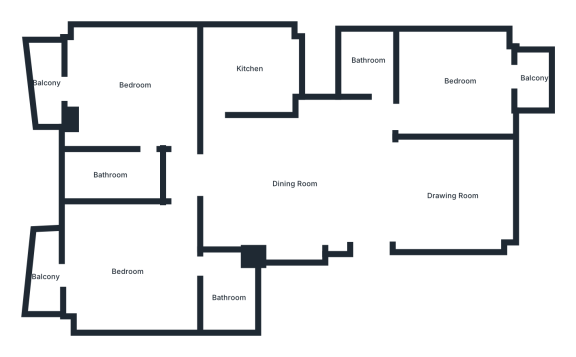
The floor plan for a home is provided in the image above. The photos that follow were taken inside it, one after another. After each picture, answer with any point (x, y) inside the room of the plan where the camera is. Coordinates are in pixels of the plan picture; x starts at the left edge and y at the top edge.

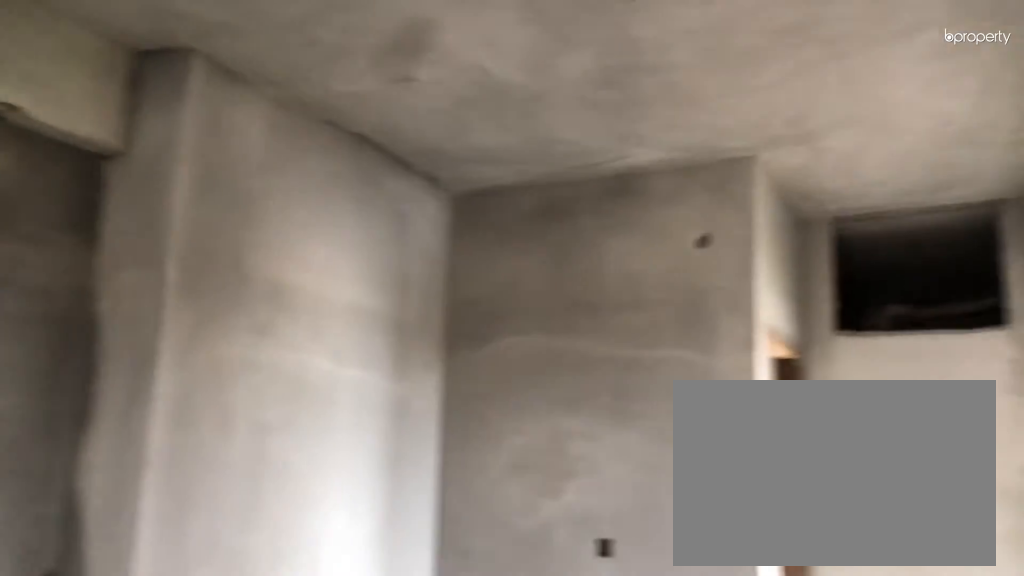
(288, 183)
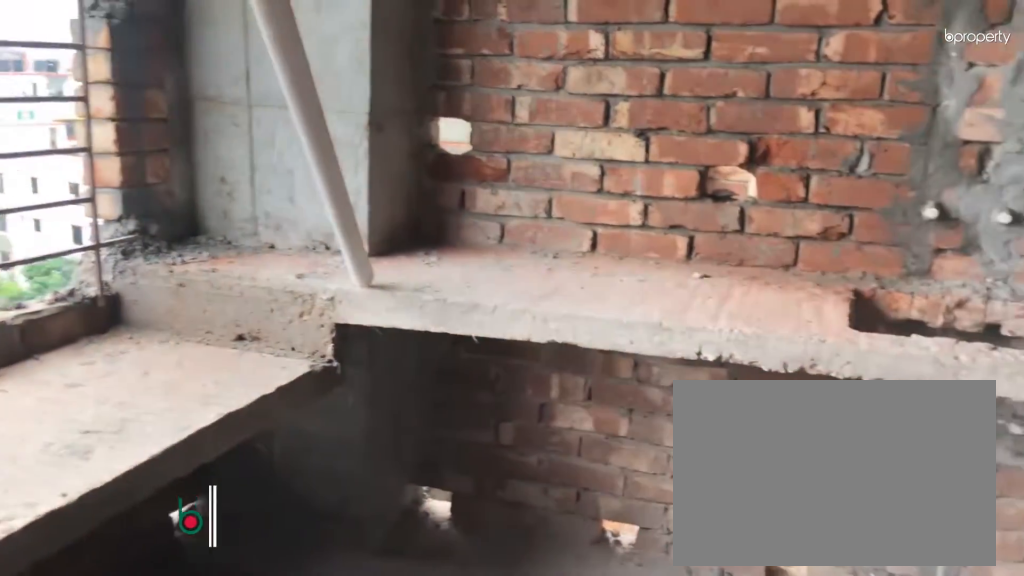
(251, 69)
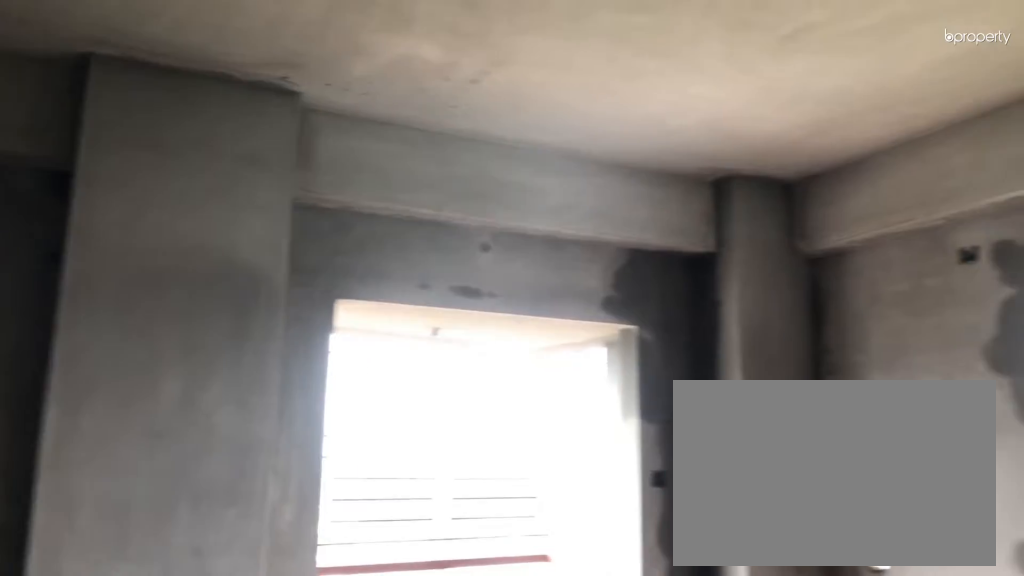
(128, 86)
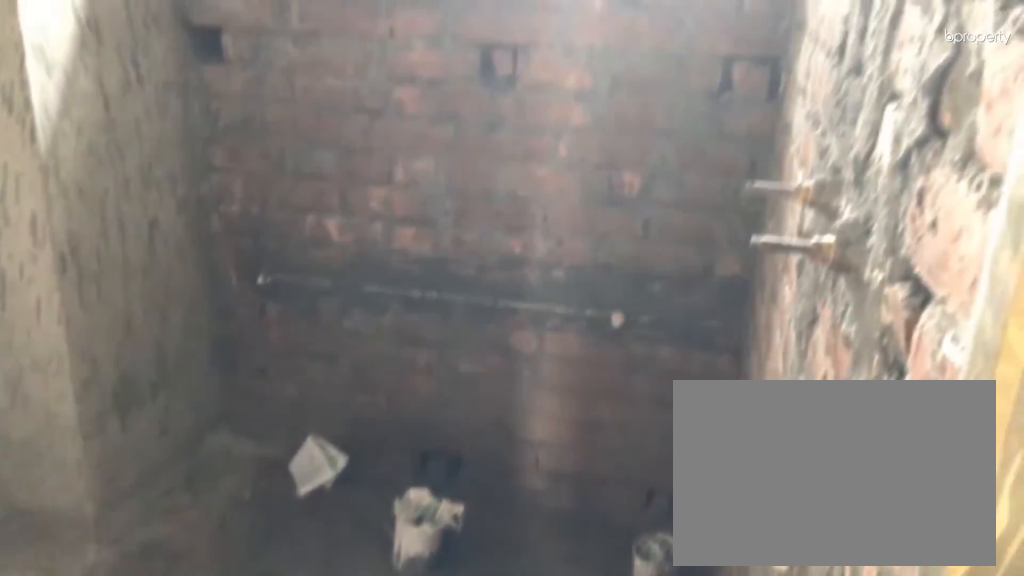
(226, 299)
